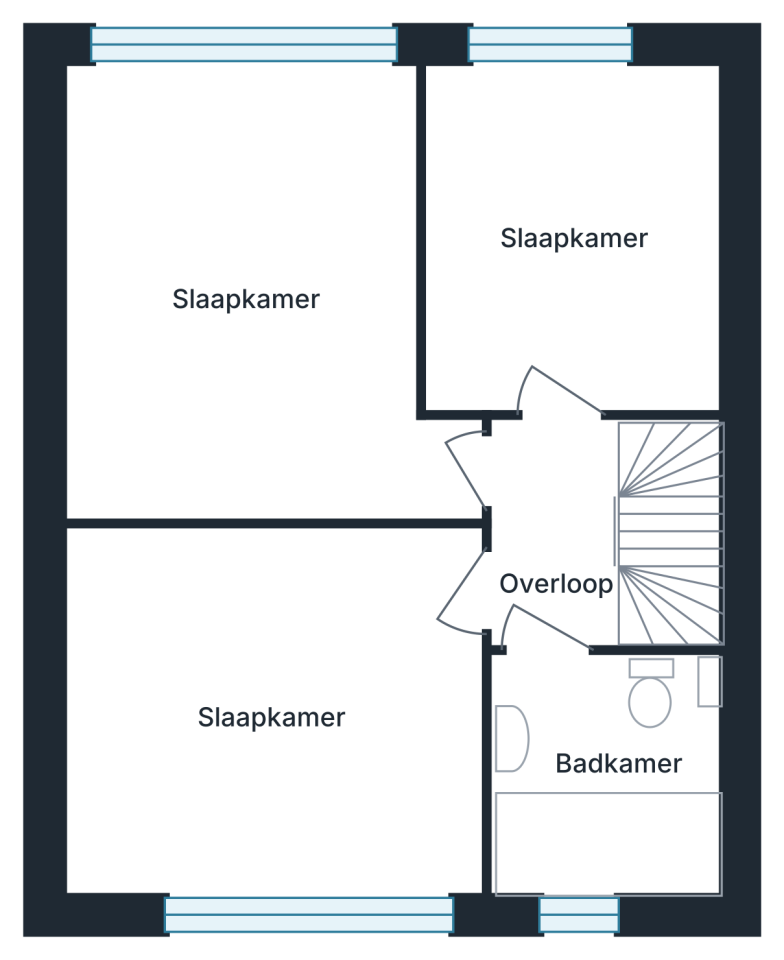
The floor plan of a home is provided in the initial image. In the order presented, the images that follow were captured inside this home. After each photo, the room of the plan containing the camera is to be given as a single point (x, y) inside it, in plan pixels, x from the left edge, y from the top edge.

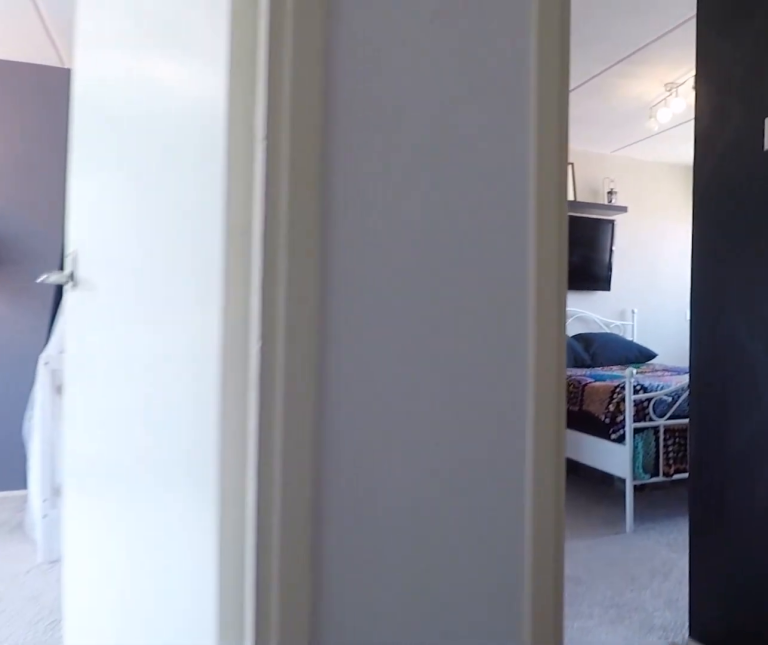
(554, 532)
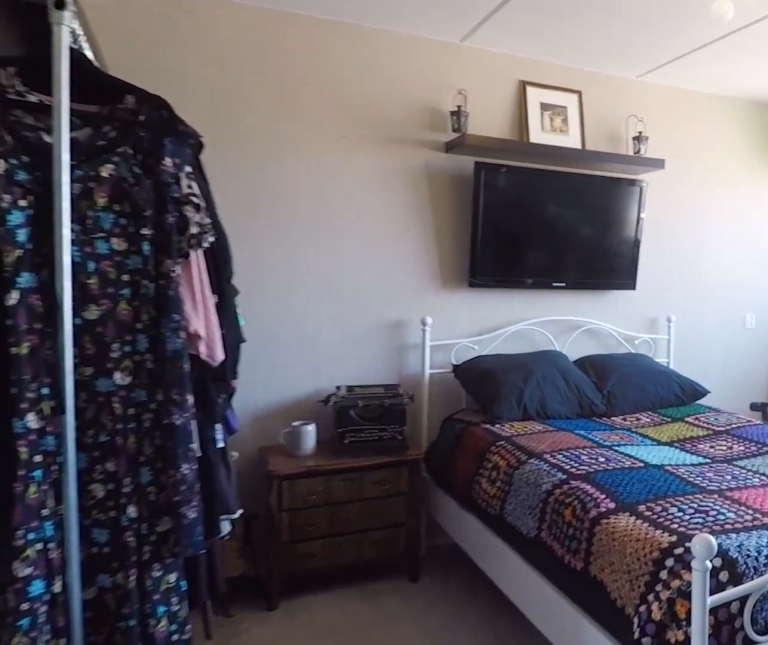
(164, 178)
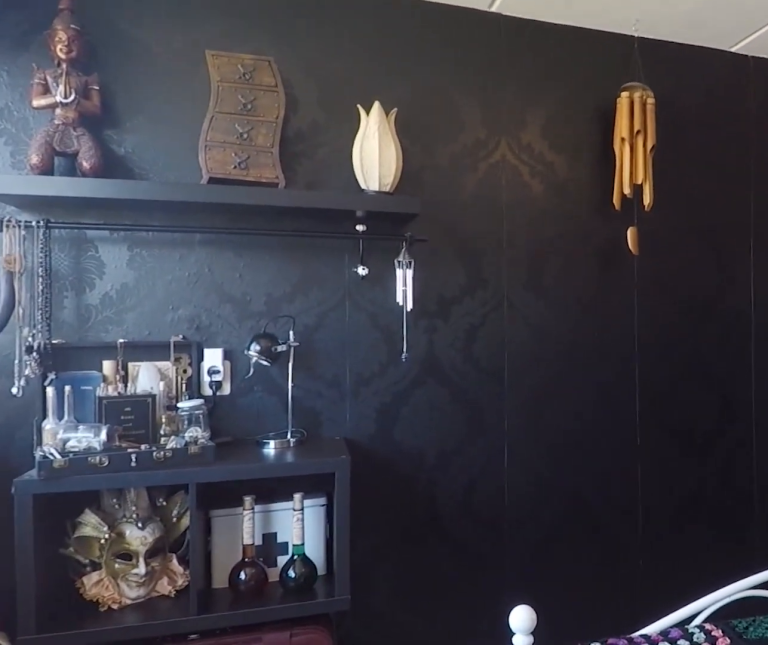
(164, 178)
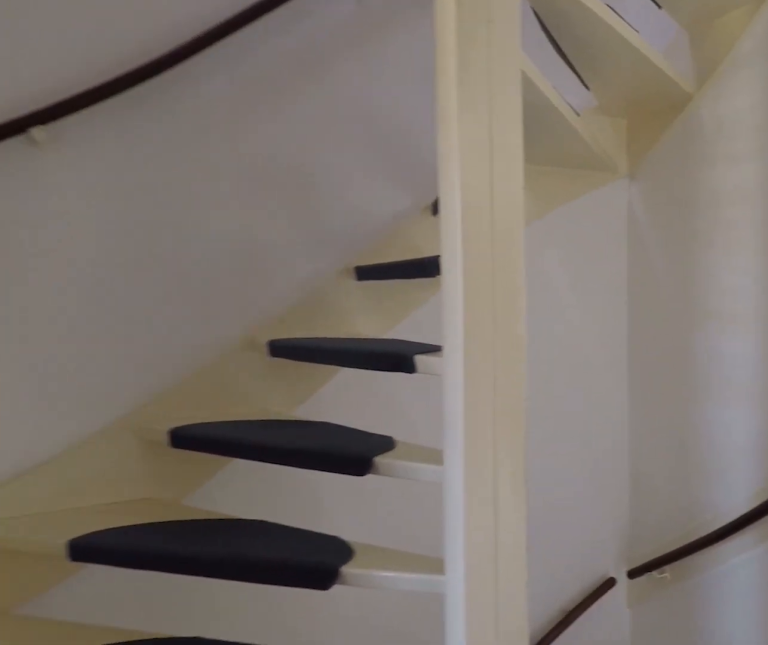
(554, 530)
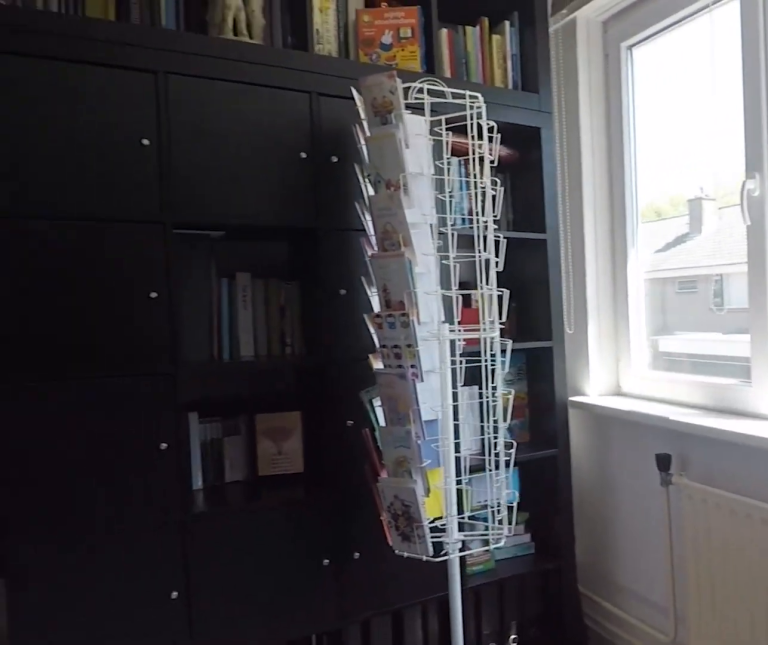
(269, 740)
